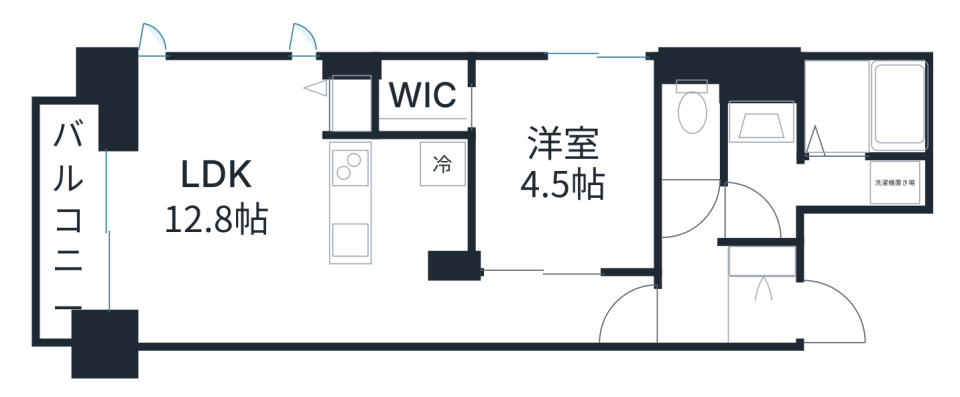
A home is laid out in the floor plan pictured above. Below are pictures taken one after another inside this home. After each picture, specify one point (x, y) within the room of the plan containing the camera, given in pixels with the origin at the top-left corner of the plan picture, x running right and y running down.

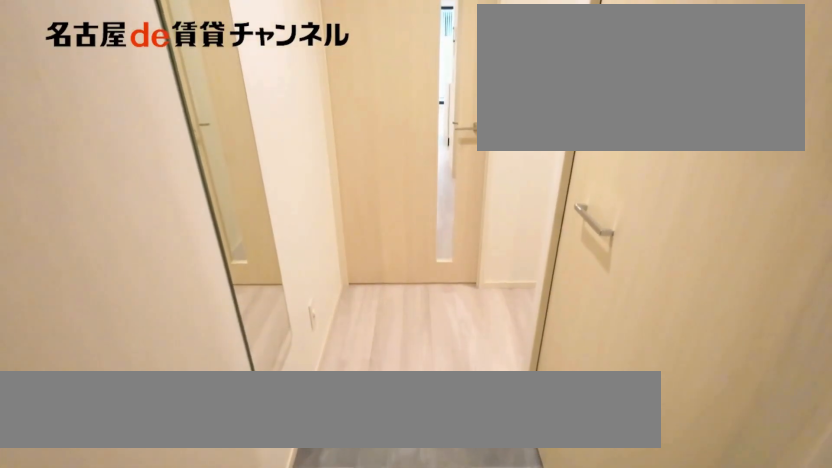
(764, 257)
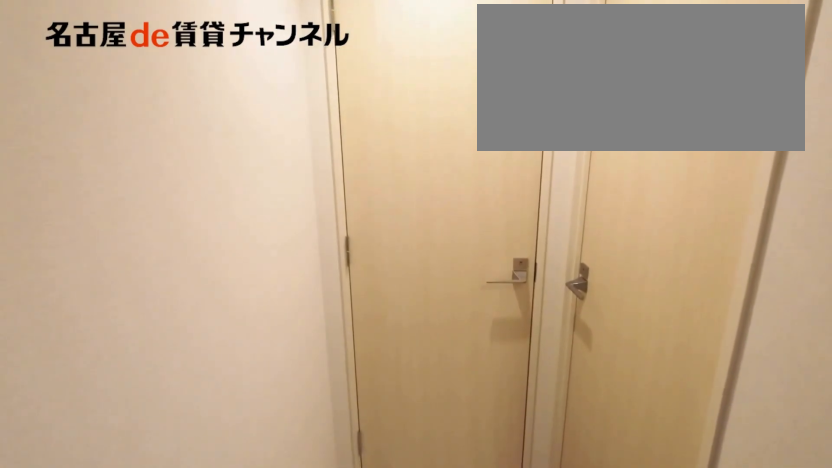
(764, 257)
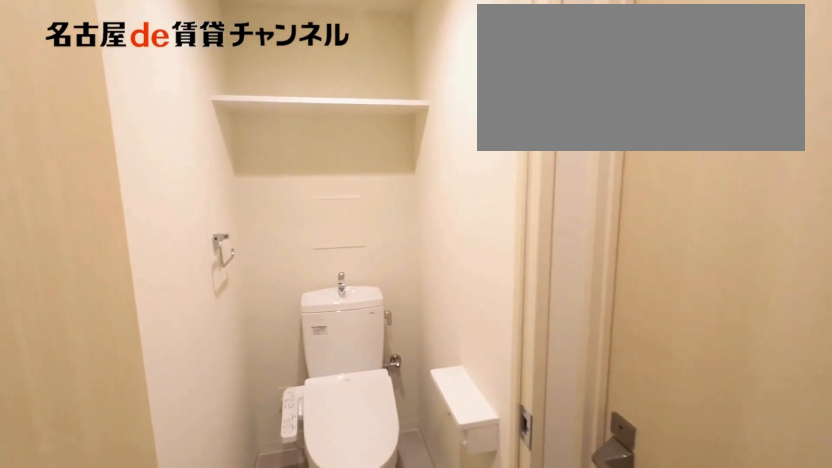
(693, 117)
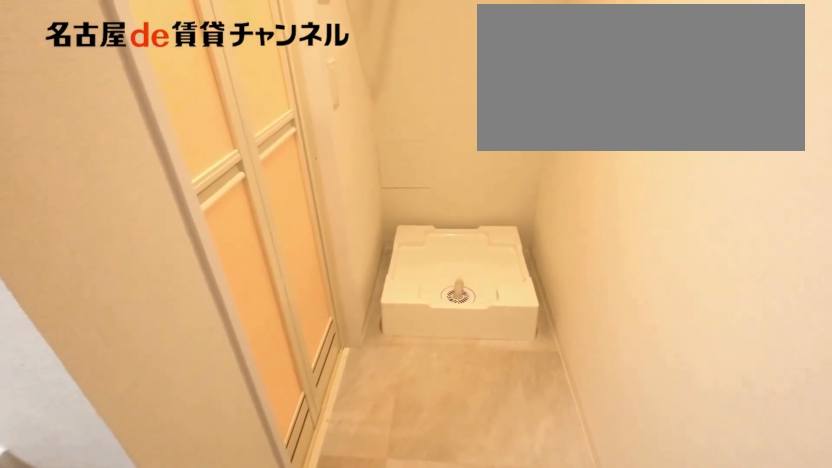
(818, 184)
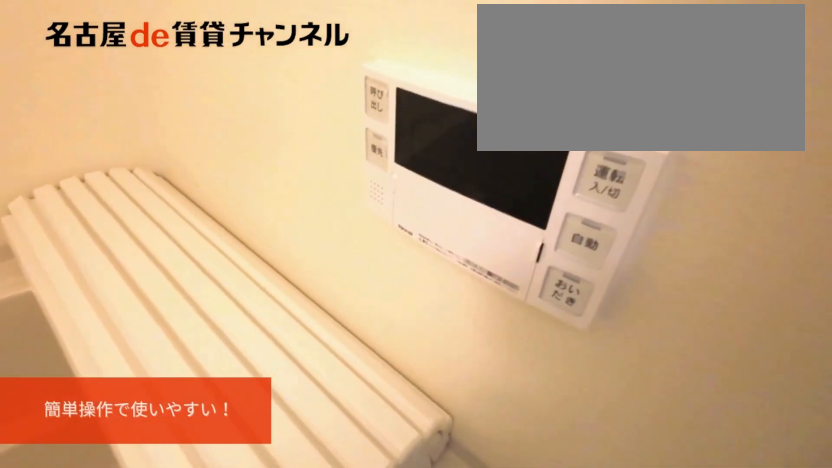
(817, 141)
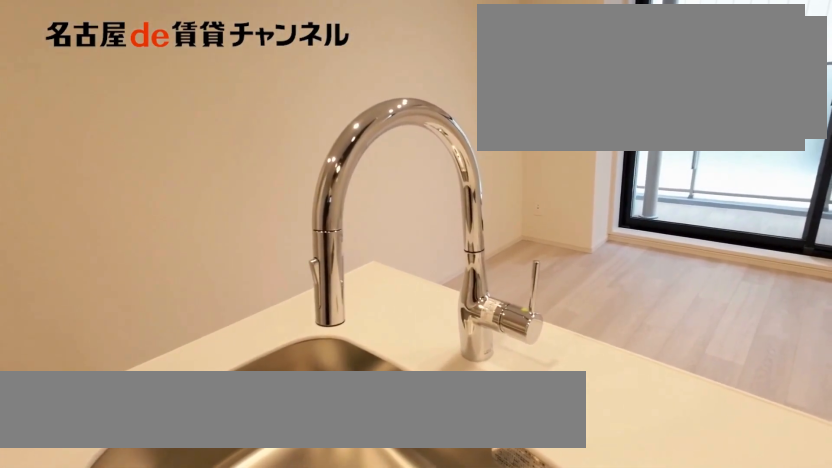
(400, 205)
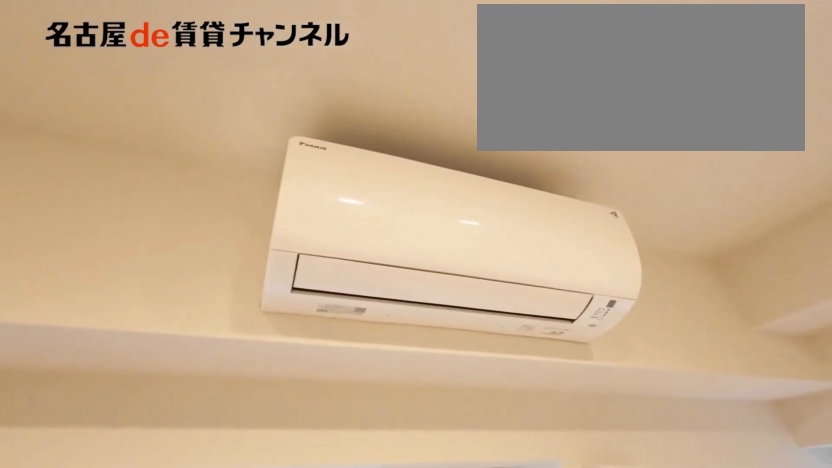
(215, 201)
